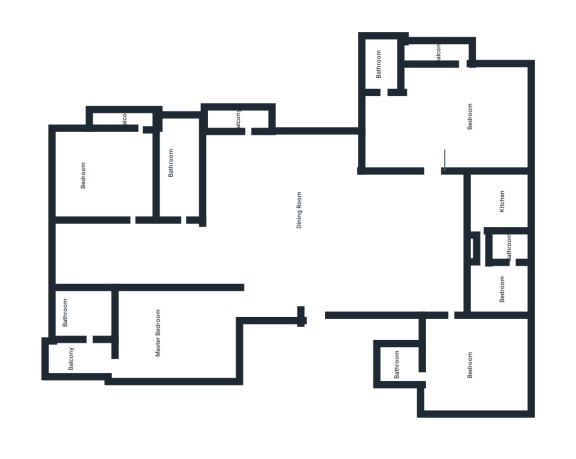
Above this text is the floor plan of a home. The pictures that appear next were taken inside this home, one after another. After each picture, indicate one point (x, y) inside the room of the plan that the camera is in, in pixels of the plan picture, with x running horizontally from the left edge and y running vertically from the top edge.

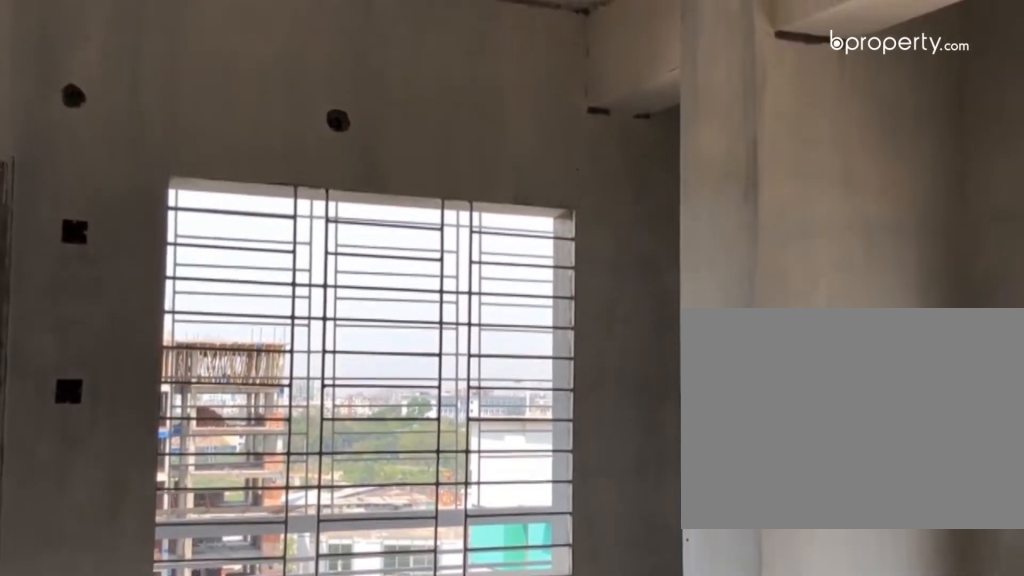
(445, 95)
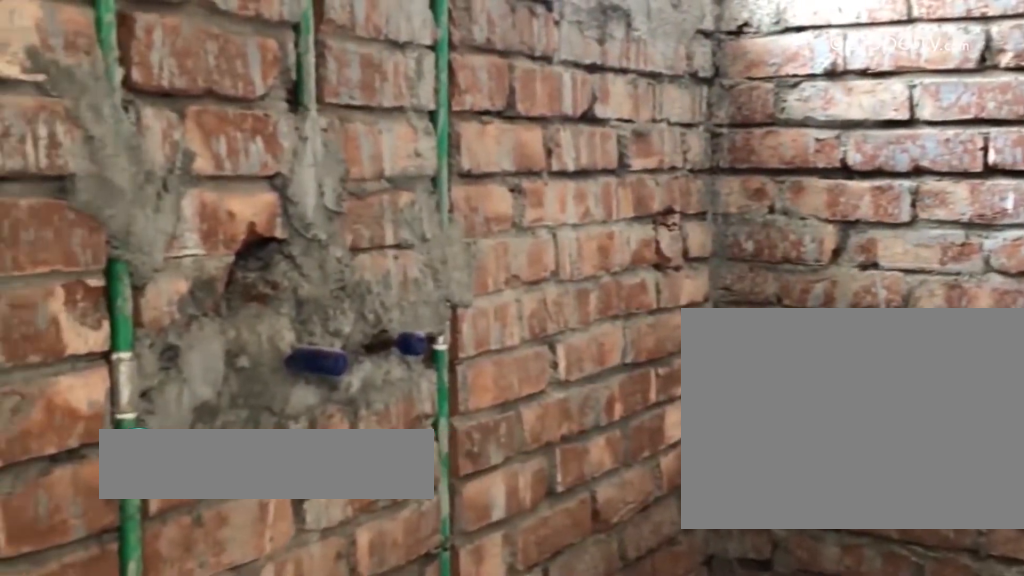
(382, 61)
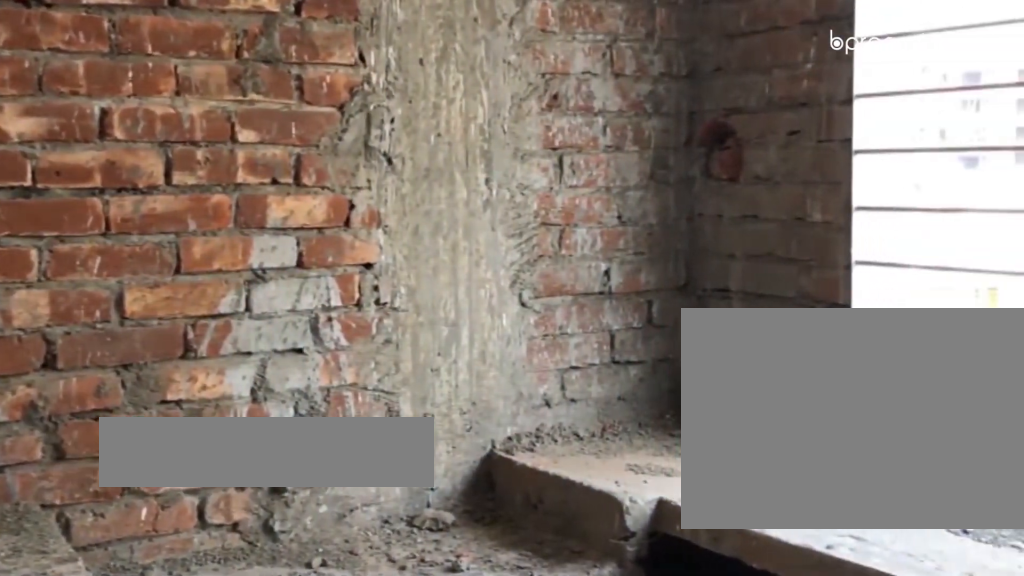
(507, 199)
